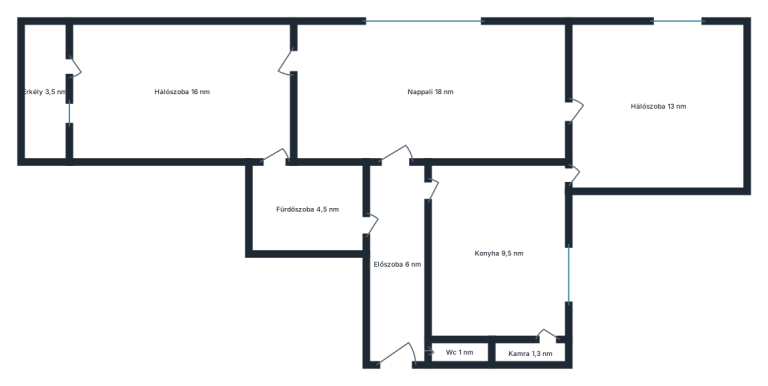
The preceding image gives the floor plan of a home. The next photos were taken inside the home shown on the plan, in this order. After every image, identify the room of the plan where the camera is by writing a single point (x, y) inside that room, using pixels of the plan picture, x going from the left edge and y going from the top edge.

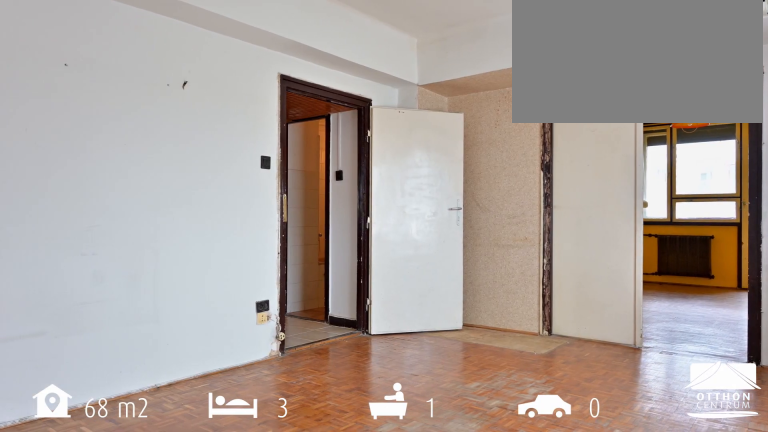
(433, 101)
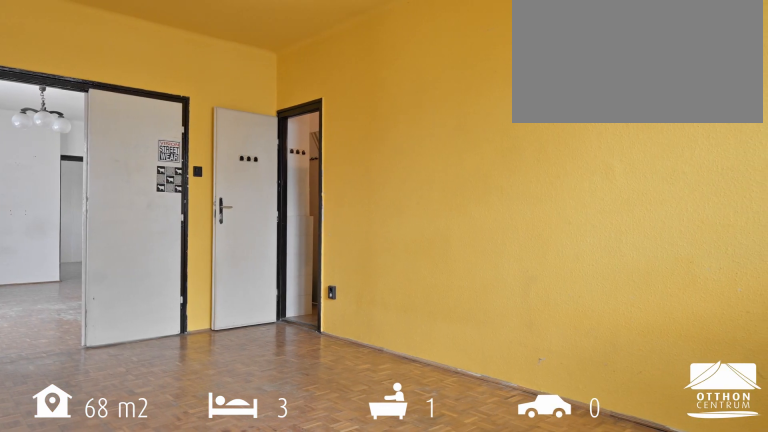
(187, 98)
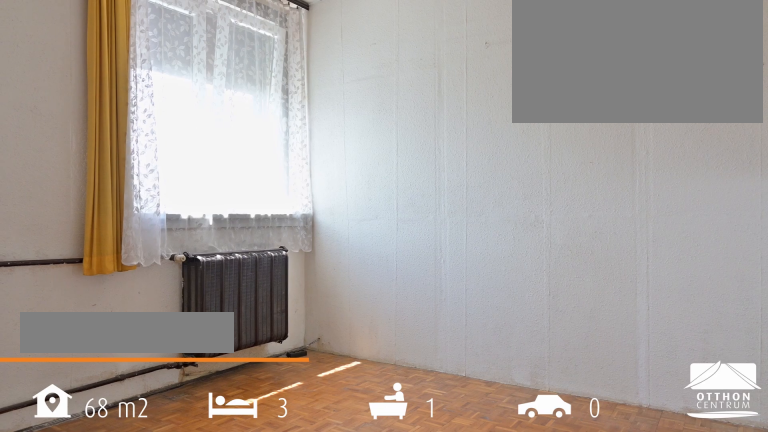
(662, 108)
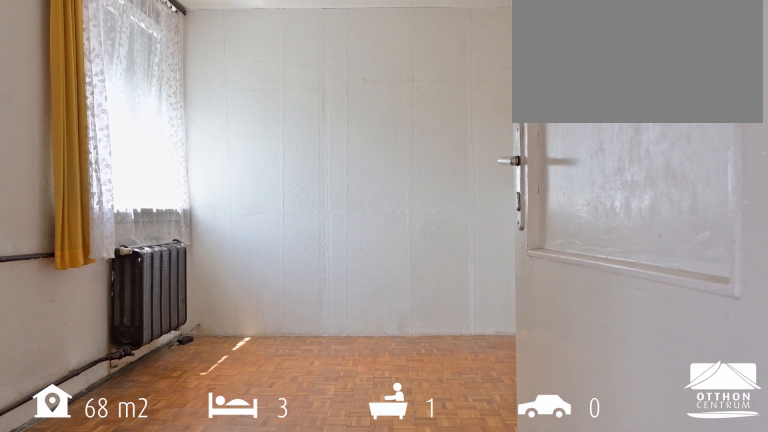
(662, 108)
